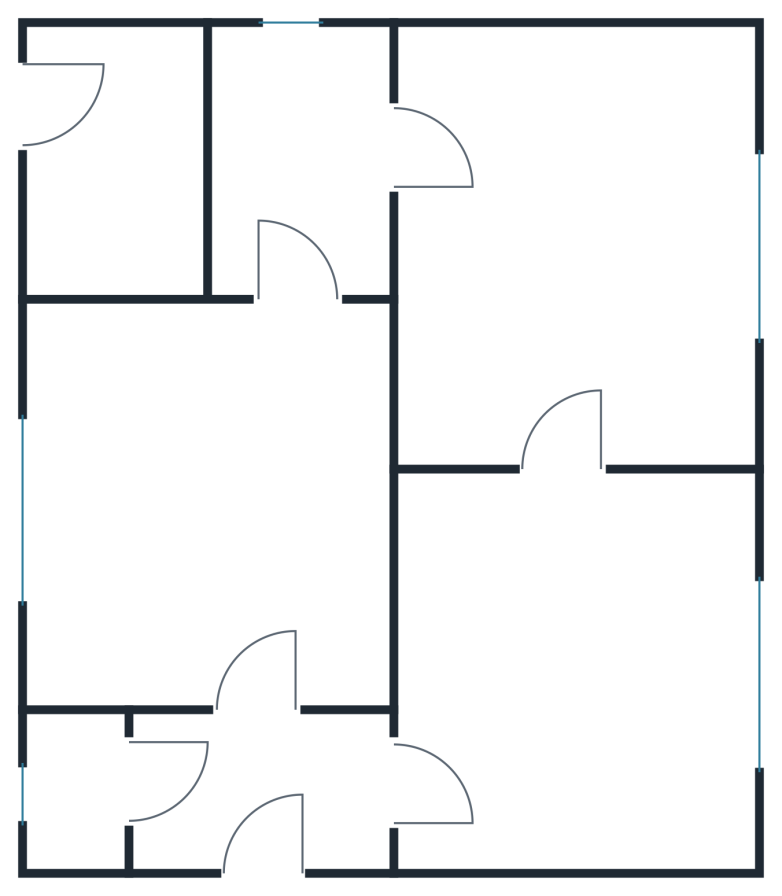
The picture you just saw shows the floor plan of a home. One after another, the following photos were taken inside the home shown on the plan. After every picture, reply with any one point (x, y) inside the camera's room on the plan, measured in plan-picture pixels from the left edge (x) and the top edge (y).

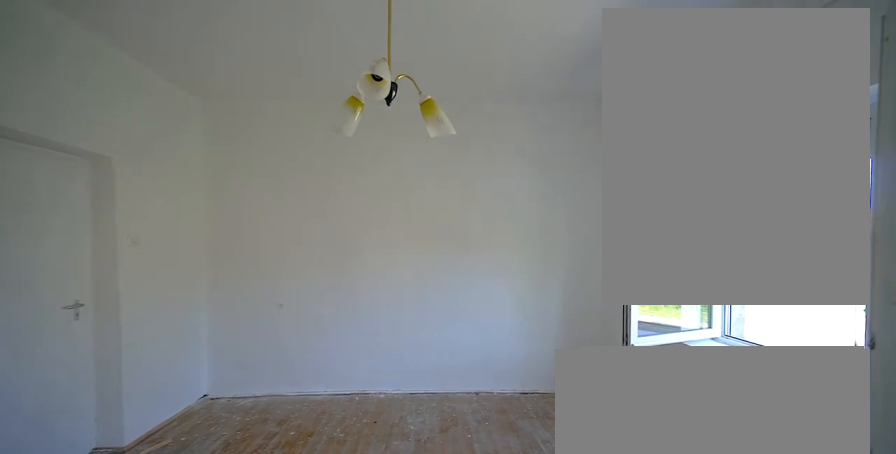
(590, 264)
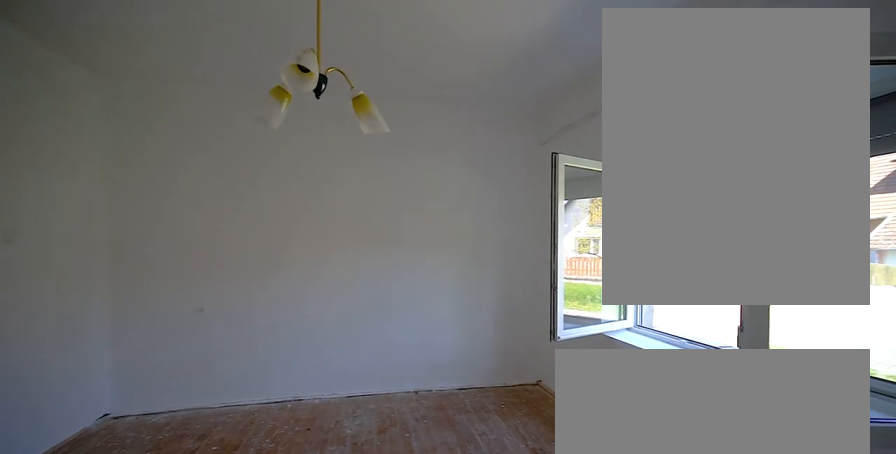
(590, 264)
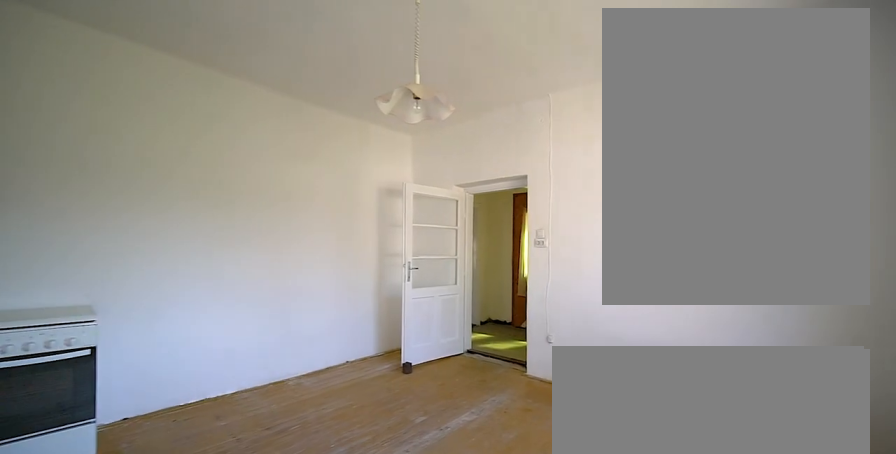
(209, 519)
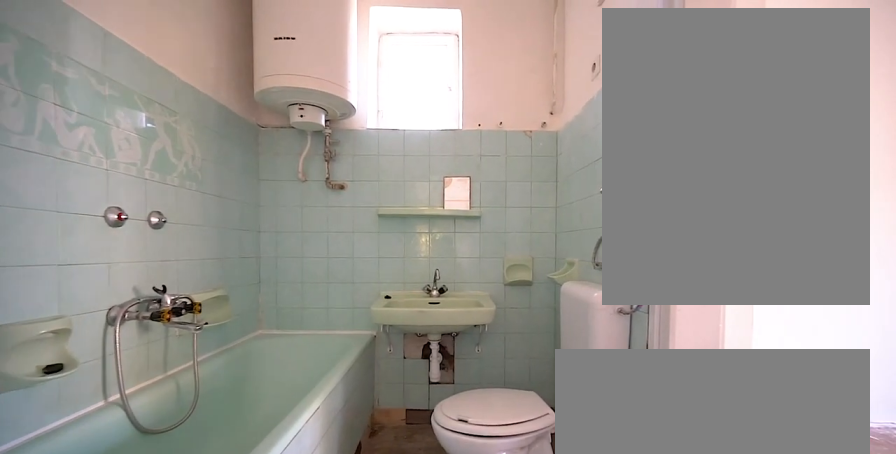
(292, 169)
